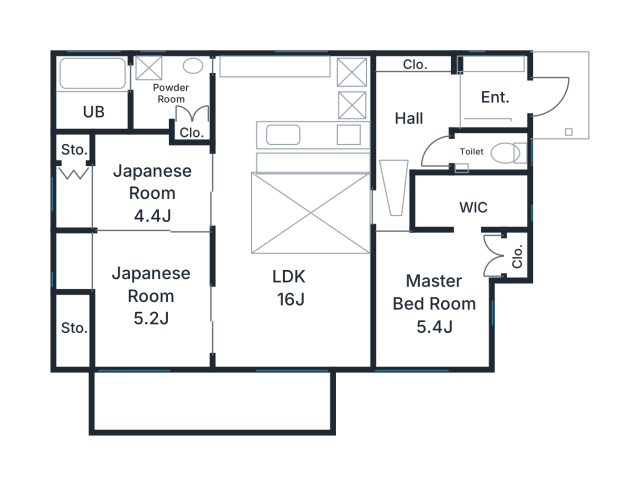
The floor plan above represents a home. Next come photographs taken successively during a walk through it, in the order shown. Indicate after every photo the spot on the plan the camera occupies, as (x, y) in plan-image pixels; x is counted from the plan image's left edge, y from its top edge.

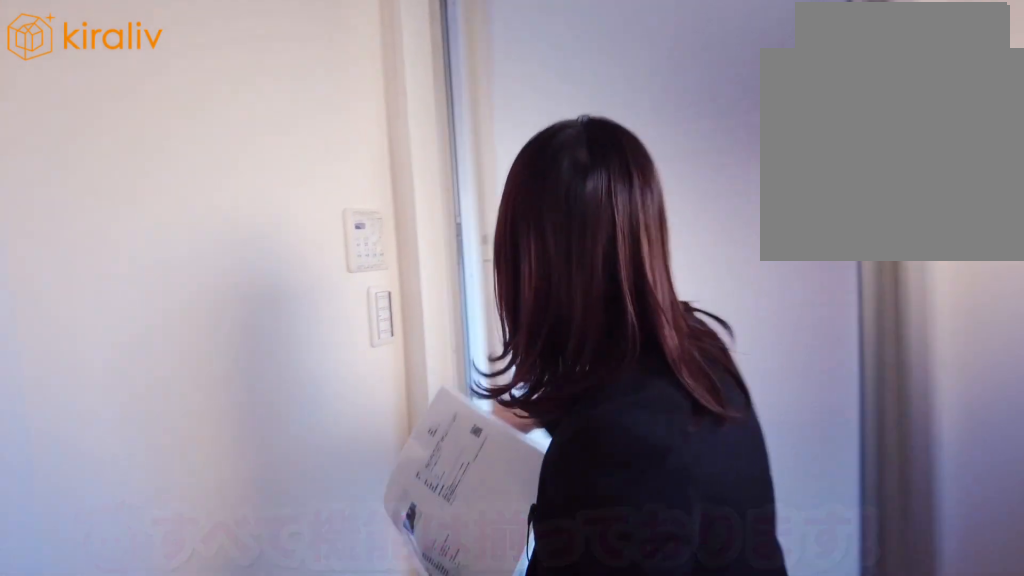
(110, 113)
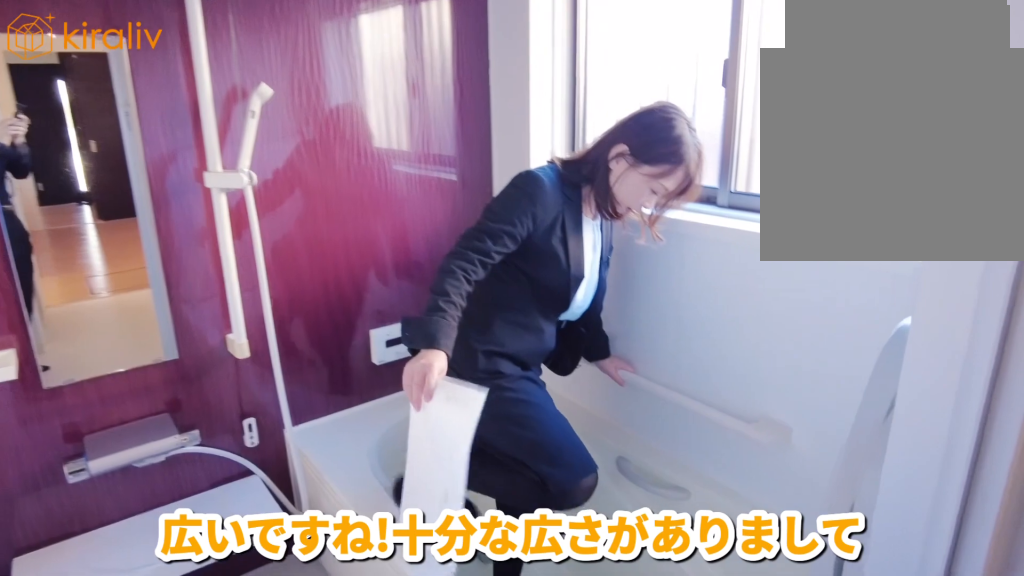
(98, 113)
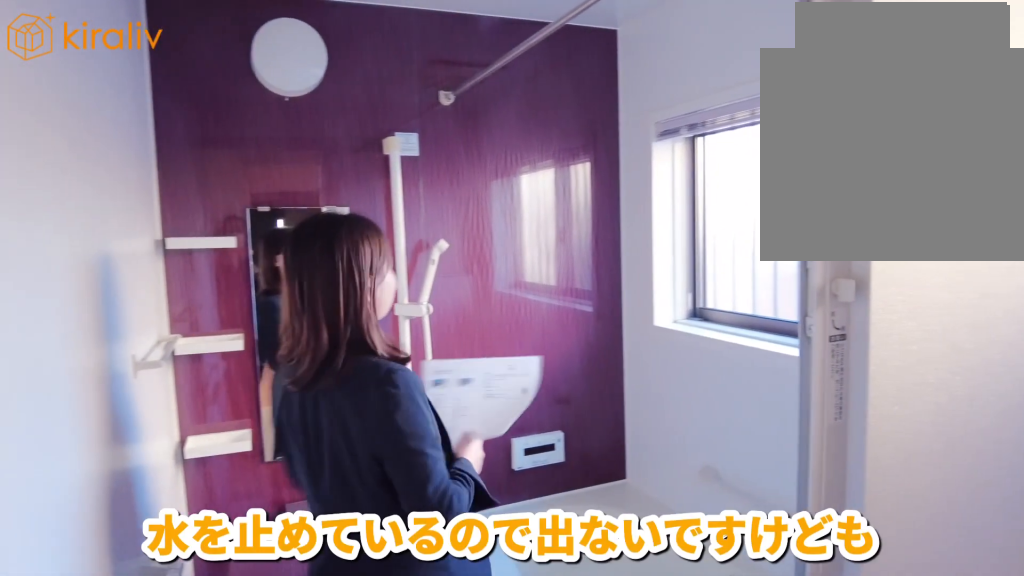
(98, 113)
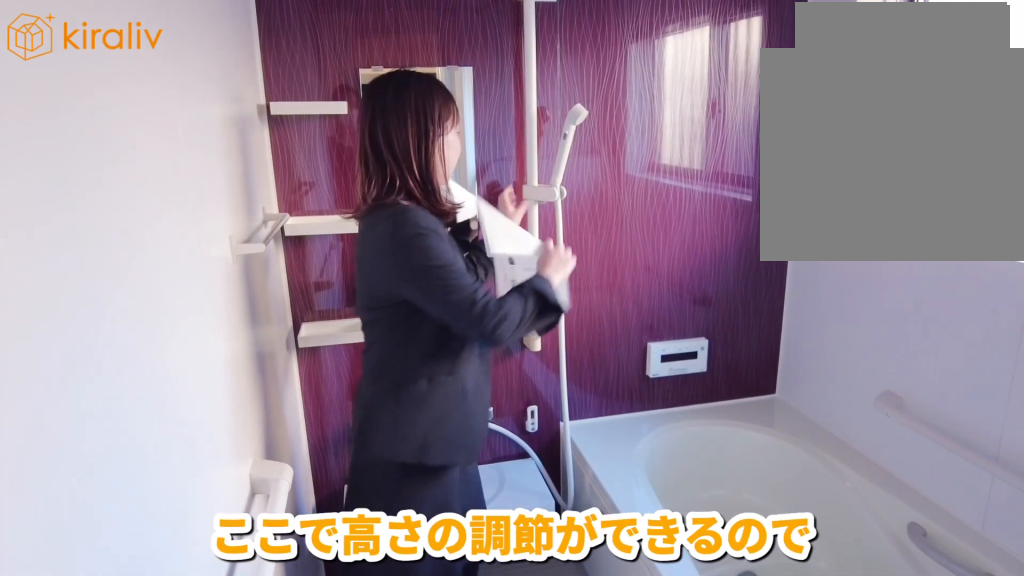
(97, 113)
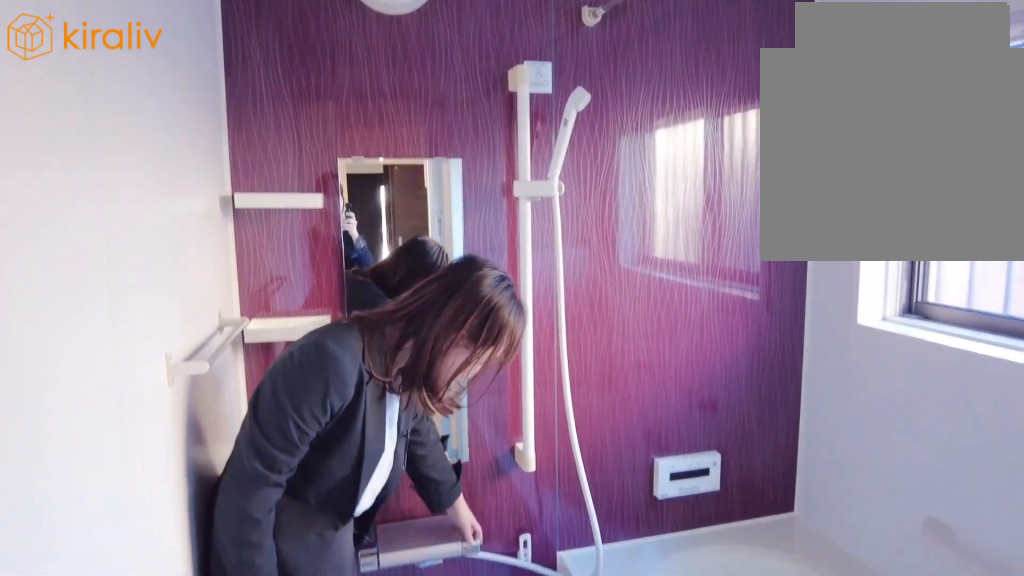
(98, 113)
